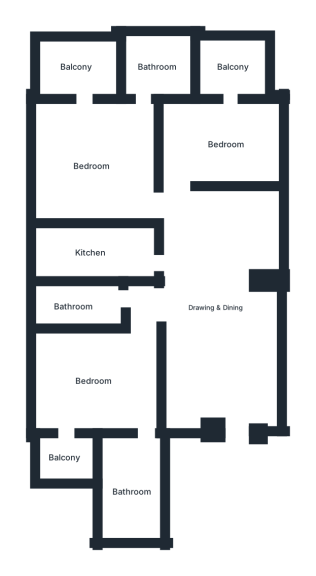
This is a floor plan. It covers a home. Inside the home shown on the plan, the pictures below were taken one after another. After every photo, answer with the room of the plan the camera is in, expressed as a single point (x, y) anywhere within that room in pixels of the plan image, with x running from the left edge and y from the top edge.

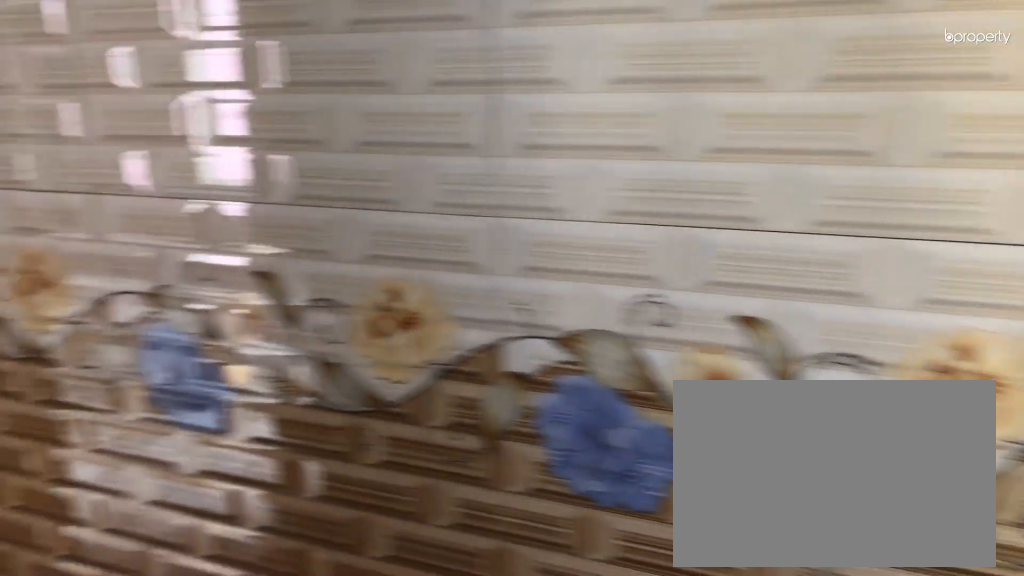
(133, 492)
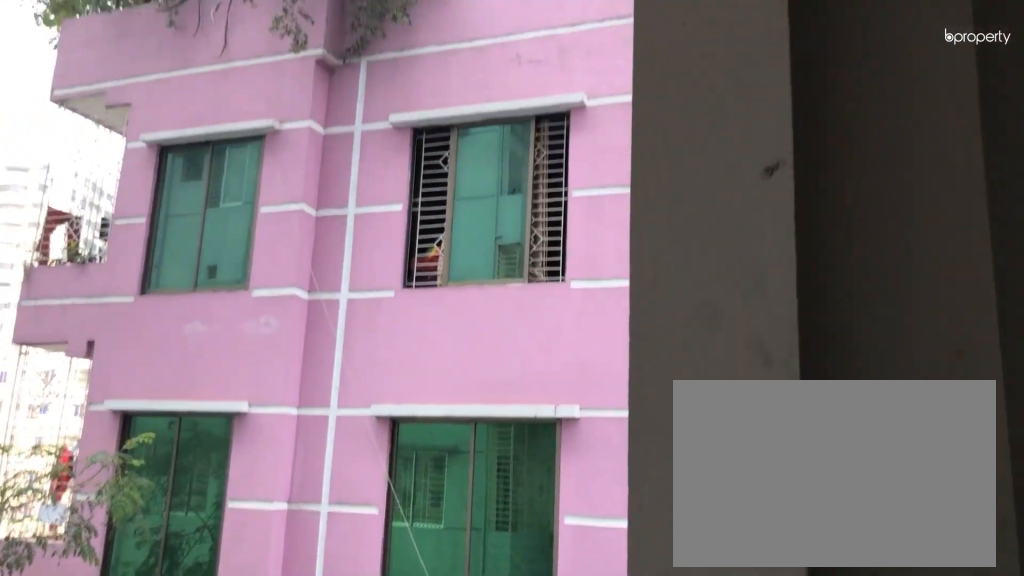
(66, 457)
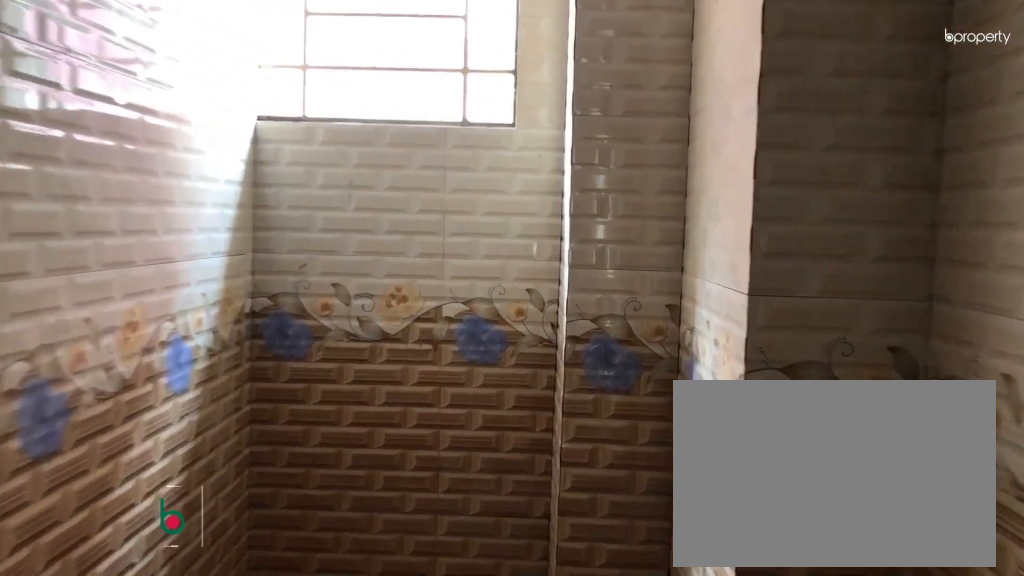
(73, 306)
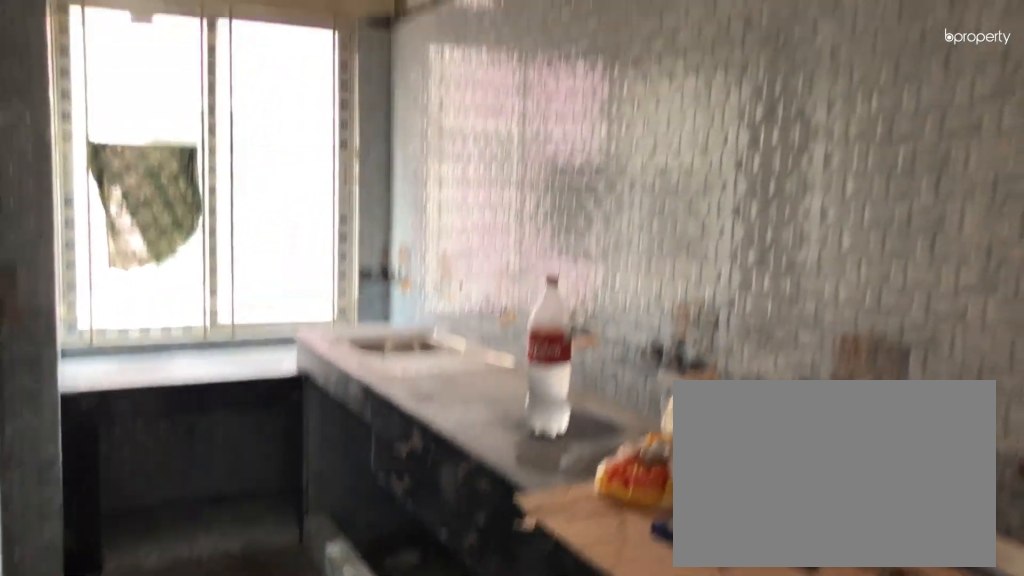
(91, 254)
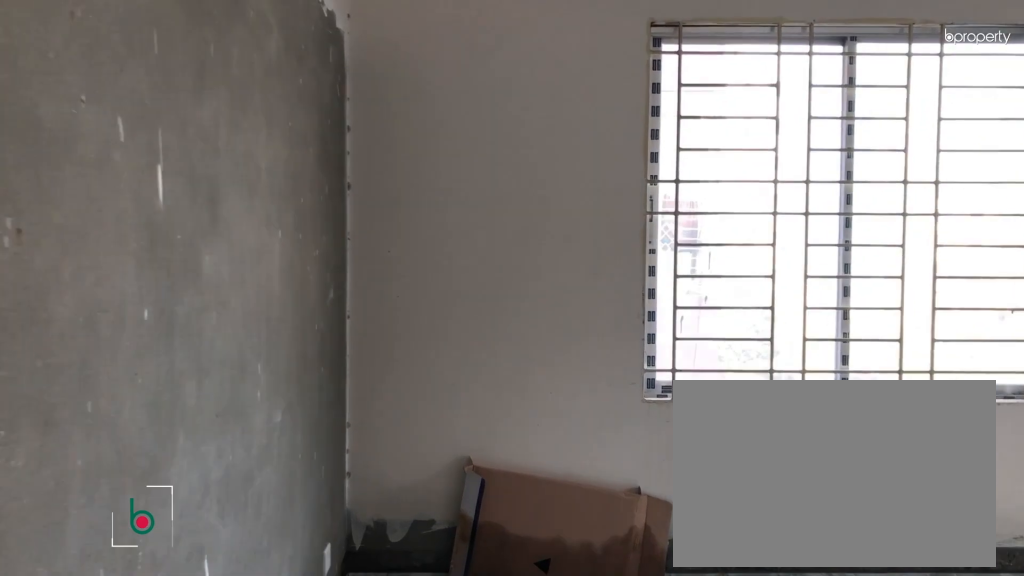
(91, 166)
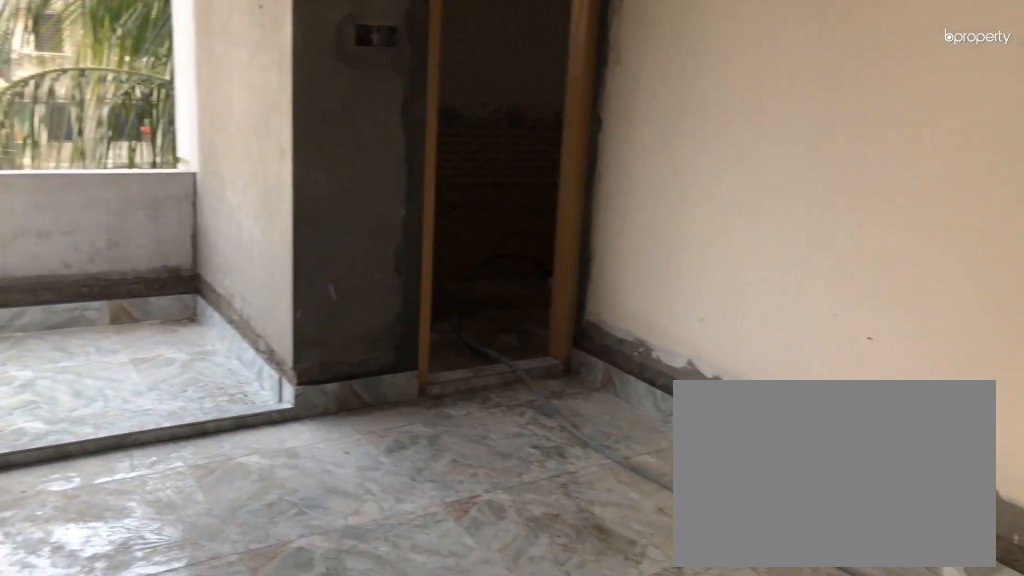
(91, 166)
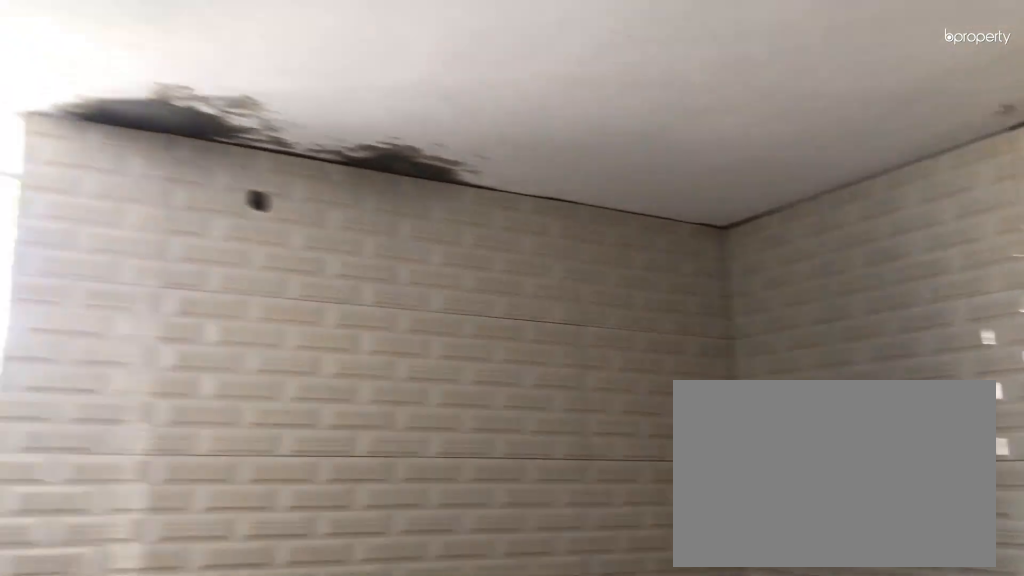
(158, 66)
